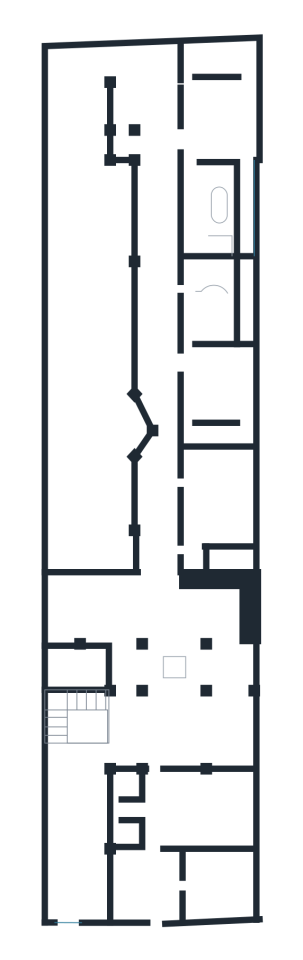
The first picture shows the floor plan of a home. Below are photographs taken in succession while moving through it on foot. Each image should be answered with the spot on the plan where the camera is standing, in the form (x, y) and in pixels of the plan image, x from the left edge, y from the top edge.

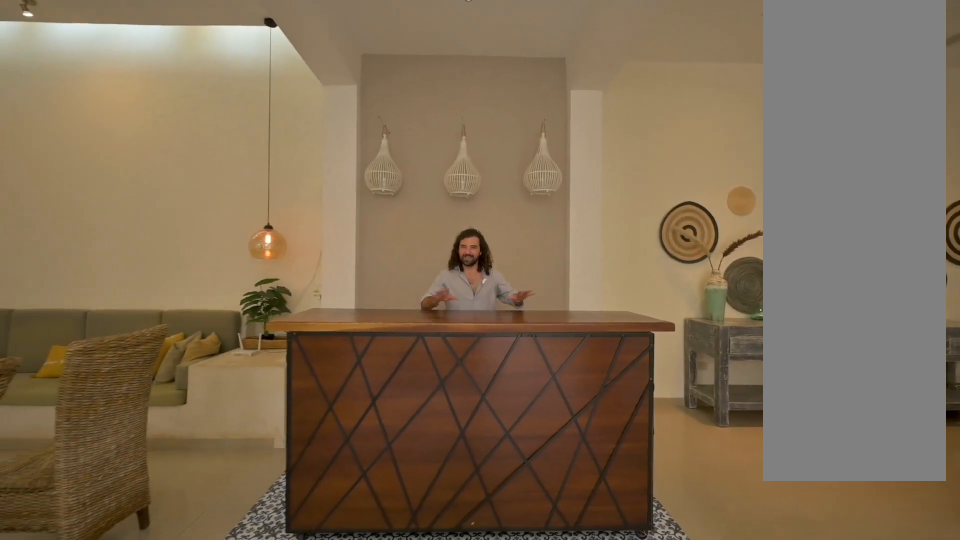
(239, 663)
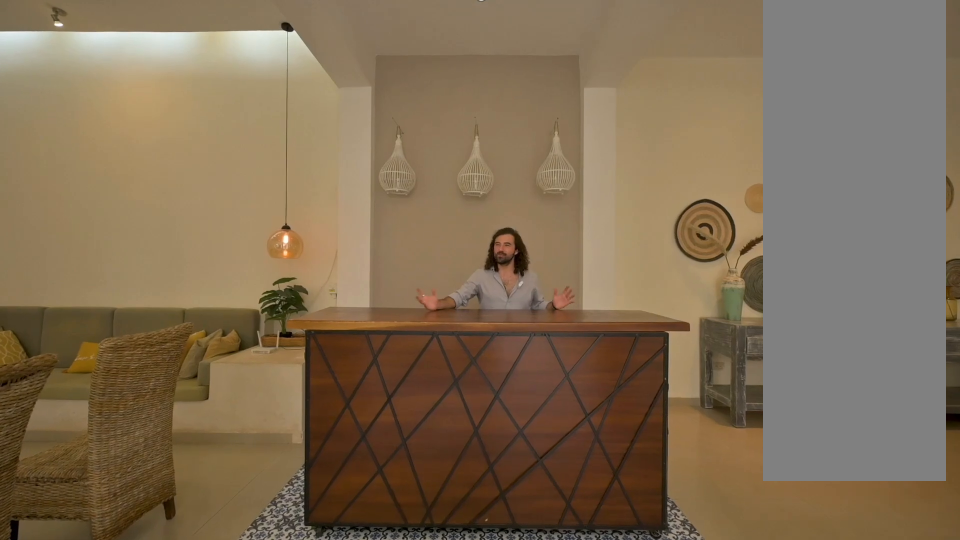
(239, 663)
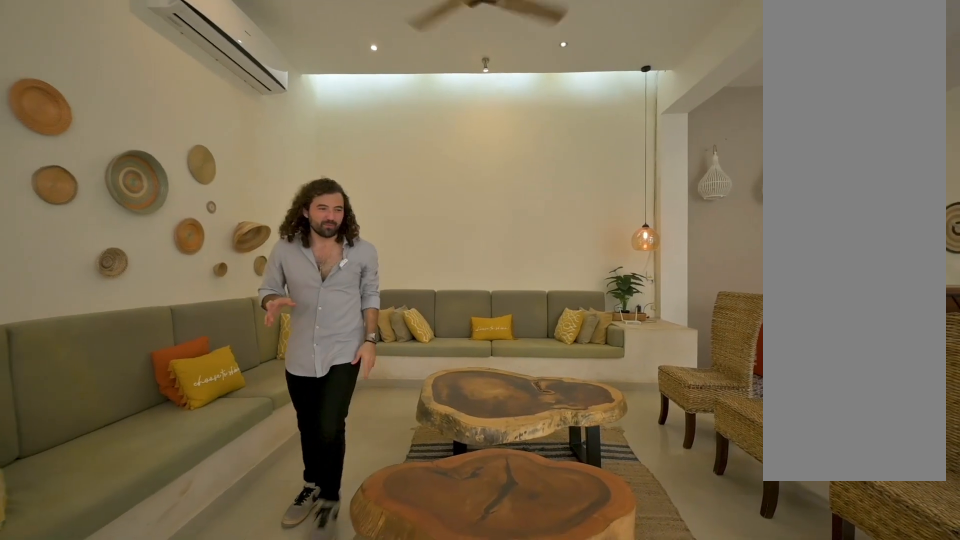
(191, 589)
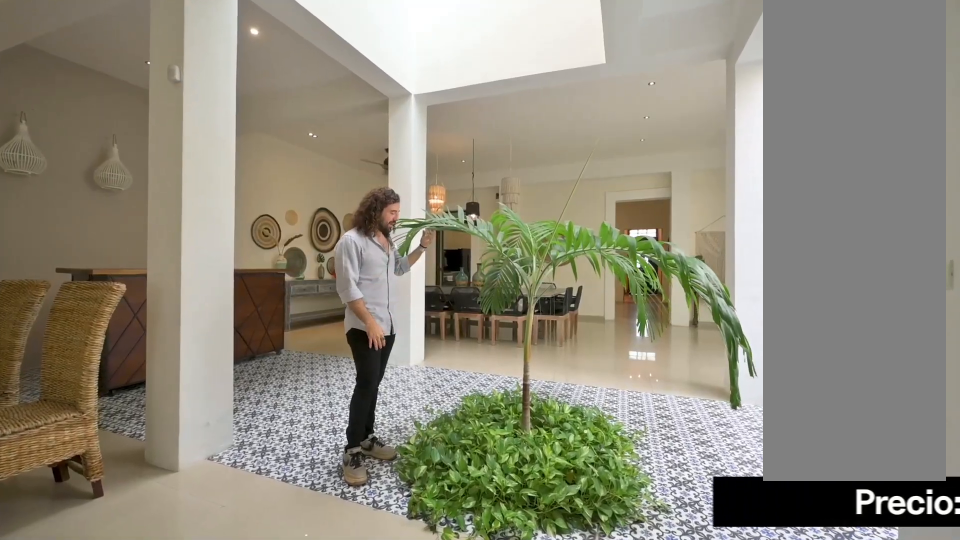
(178, 668)
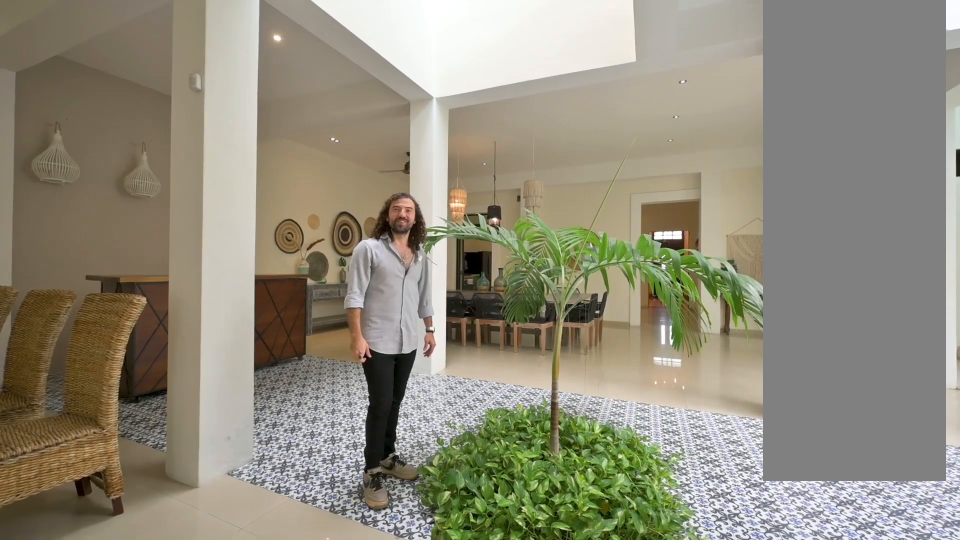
(178, 668)
